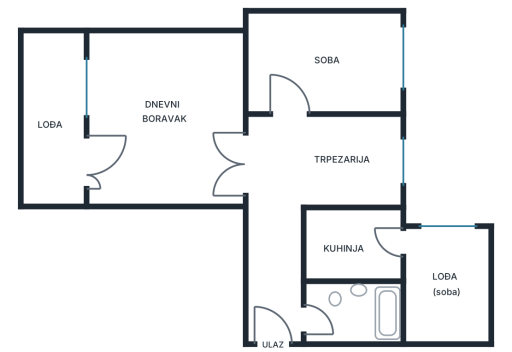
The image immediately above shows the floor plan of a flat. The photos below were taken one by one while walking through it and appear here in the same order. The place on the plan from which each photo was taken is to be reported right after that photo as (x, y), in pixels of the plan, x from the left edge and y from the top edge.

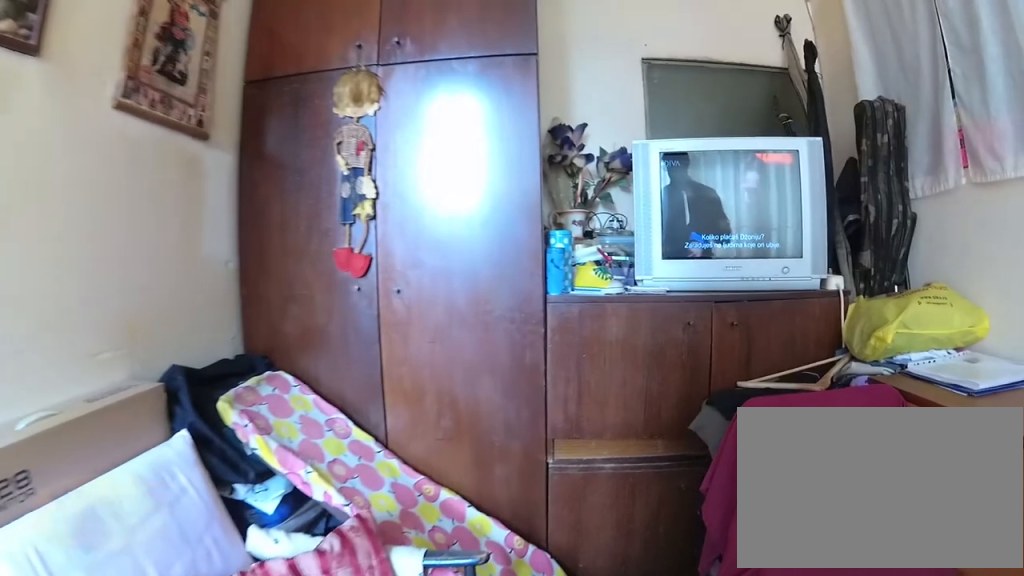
(455, 263)
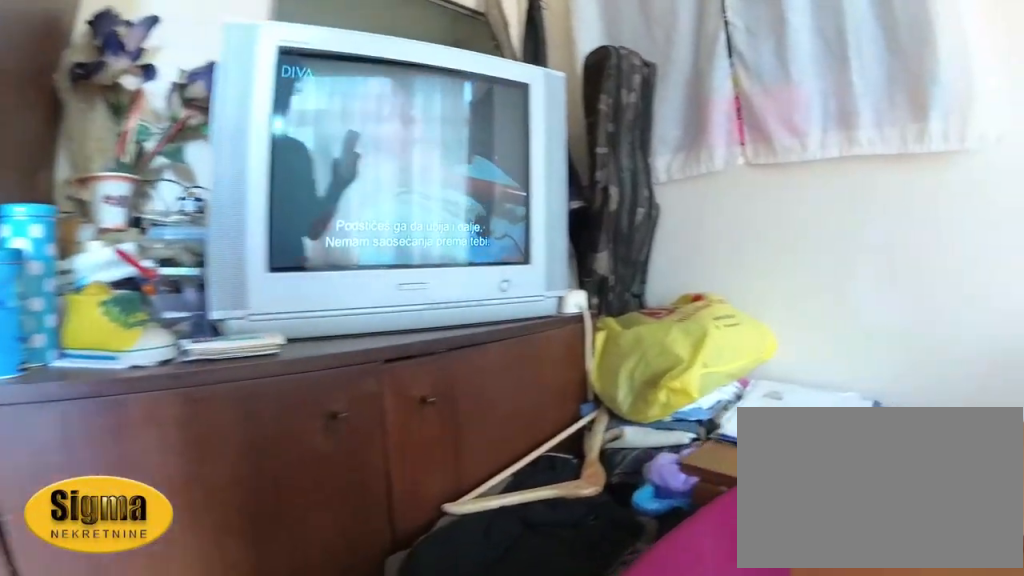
(457, 308)
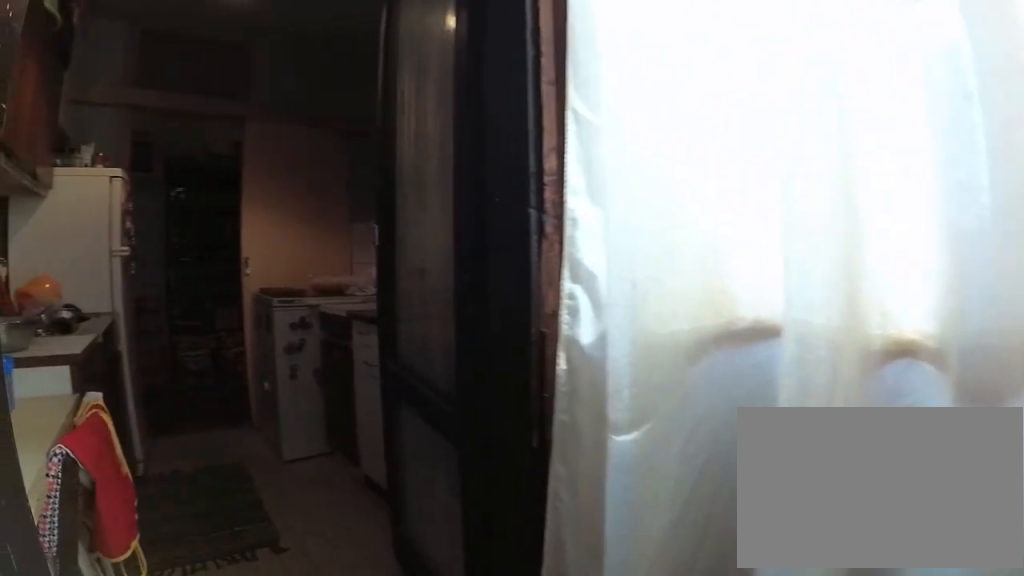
(446, 267)
